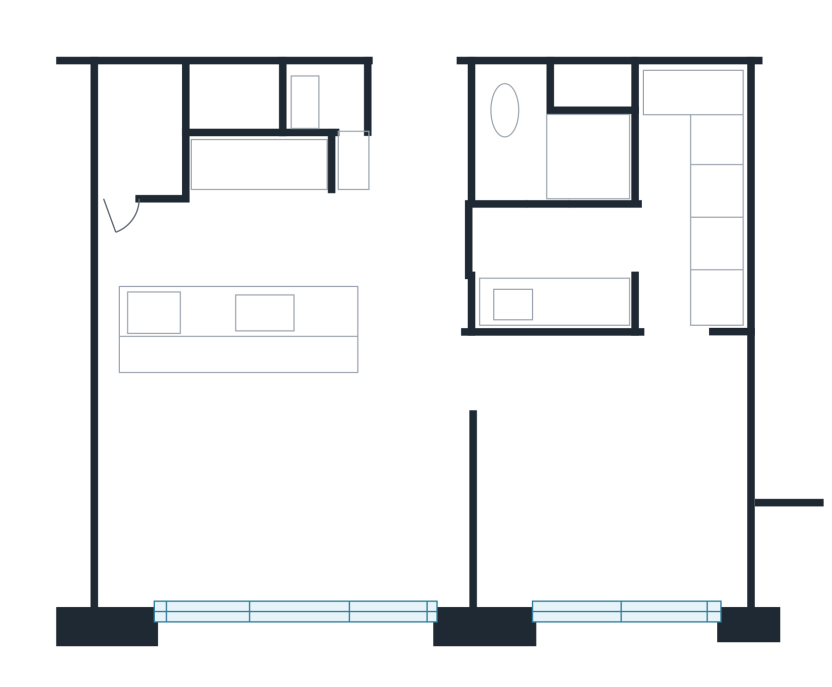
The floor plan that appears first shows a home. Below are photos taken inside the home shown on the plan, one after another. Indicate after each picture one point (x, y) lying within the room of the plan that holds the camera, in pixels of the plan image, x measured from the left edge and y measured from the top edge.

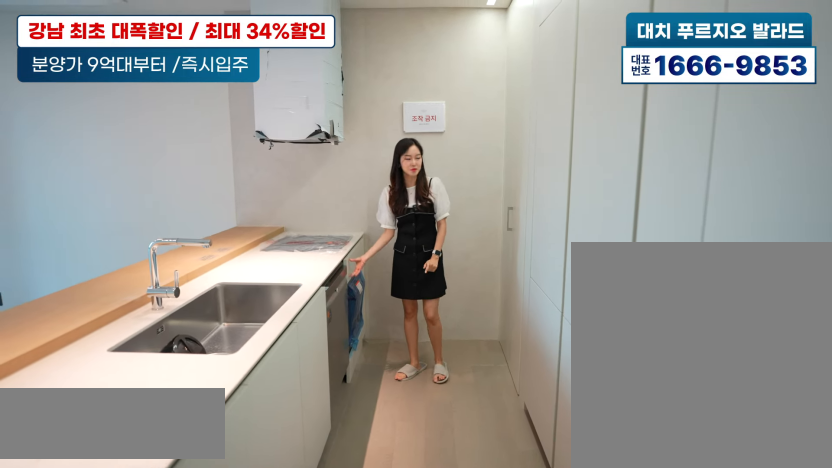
(246, 228)
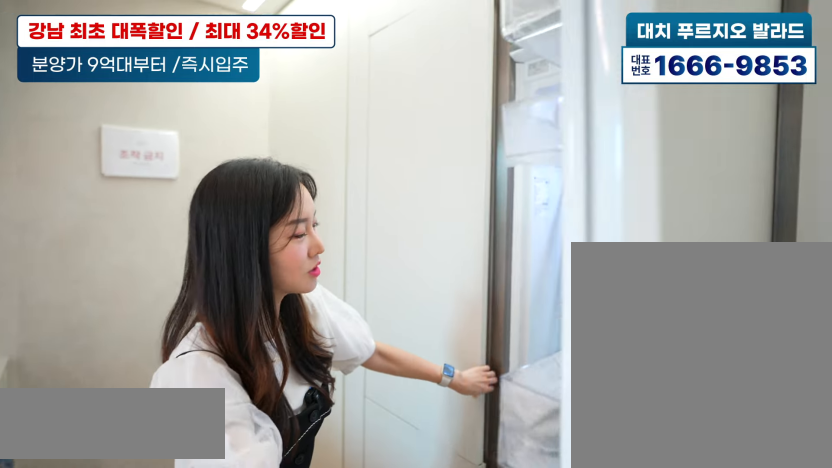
(247, 228)
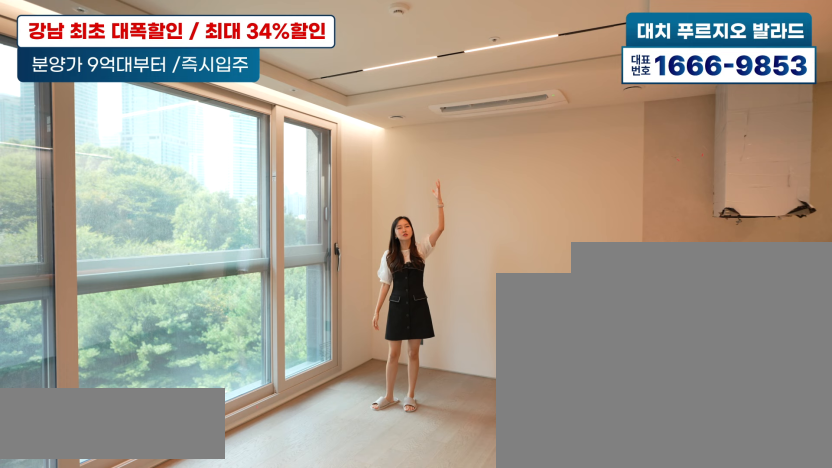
(272, 491)
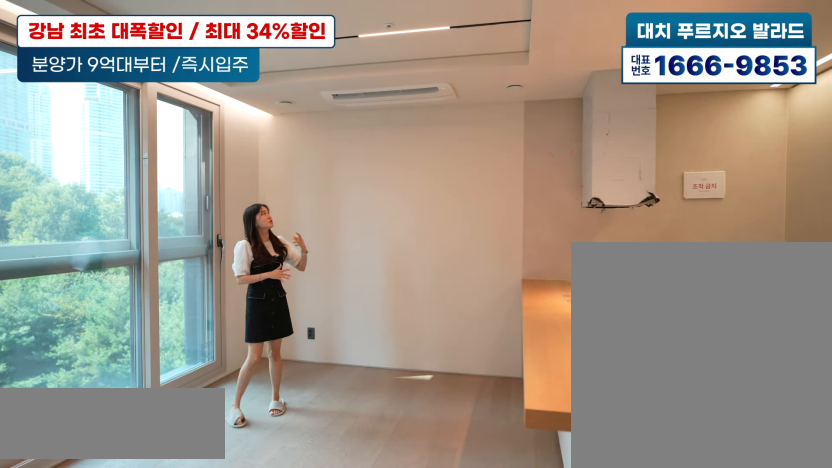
(272, 491)
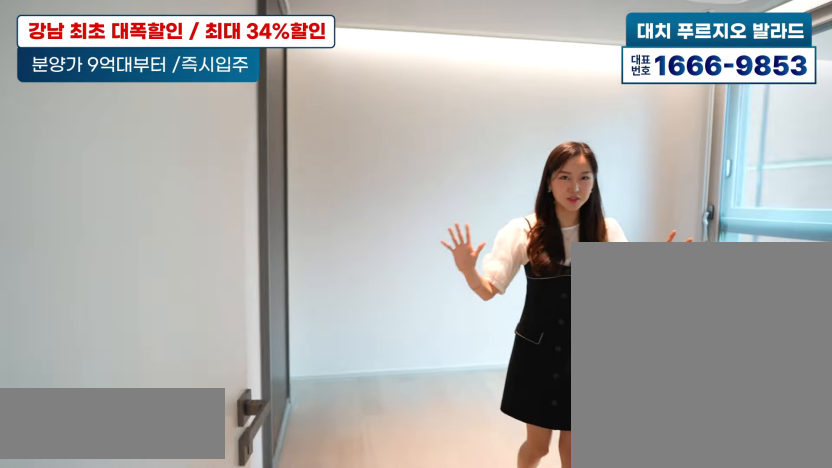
(619, 488)
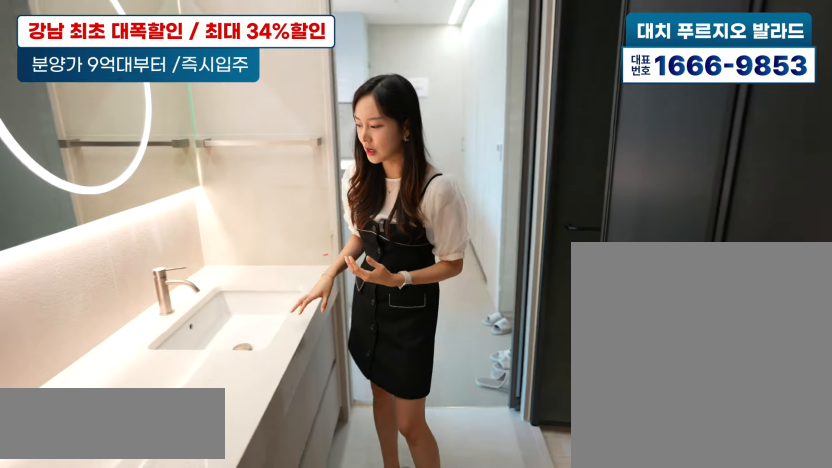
(629, 213)
